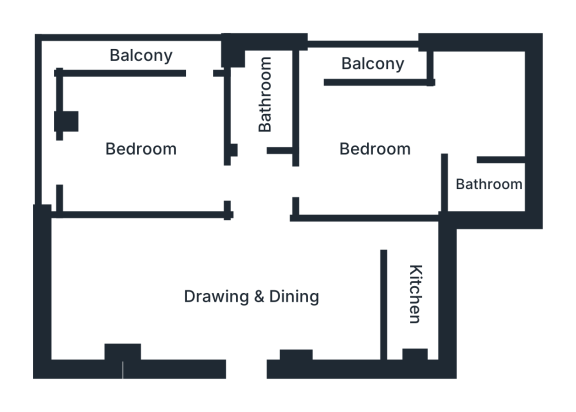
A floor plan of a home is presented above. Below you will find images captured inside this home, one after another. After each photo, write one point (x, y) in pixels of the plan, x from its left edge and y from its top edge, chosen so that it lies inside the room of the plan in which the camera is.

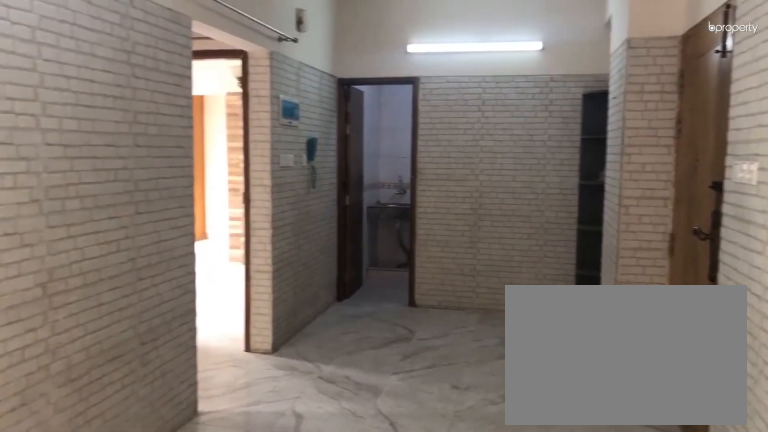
(252, 298)
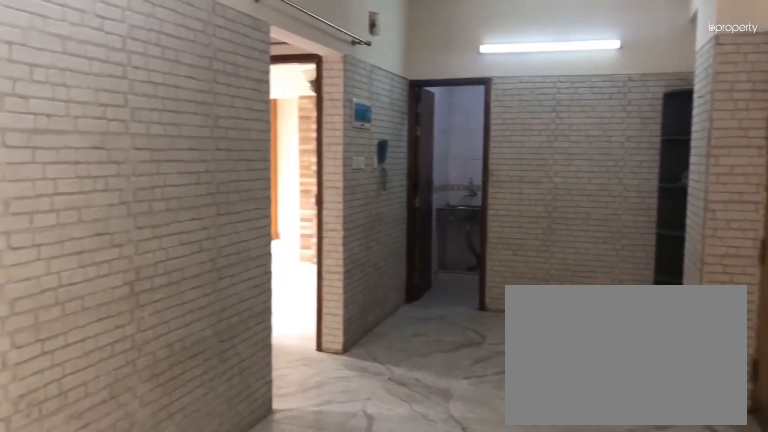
(252, 298)
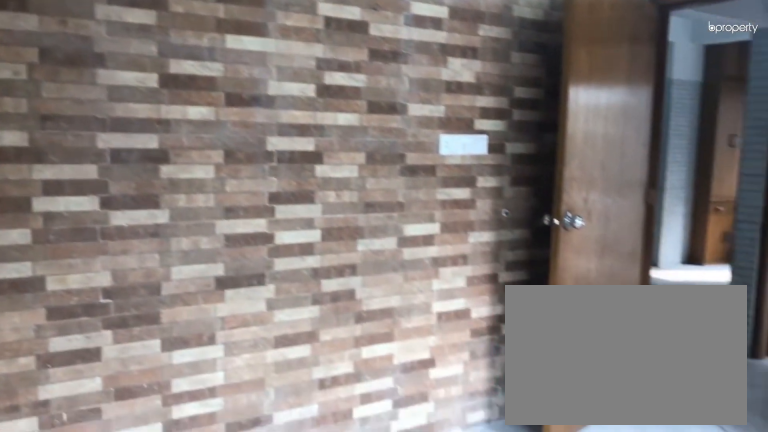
(373, 147)
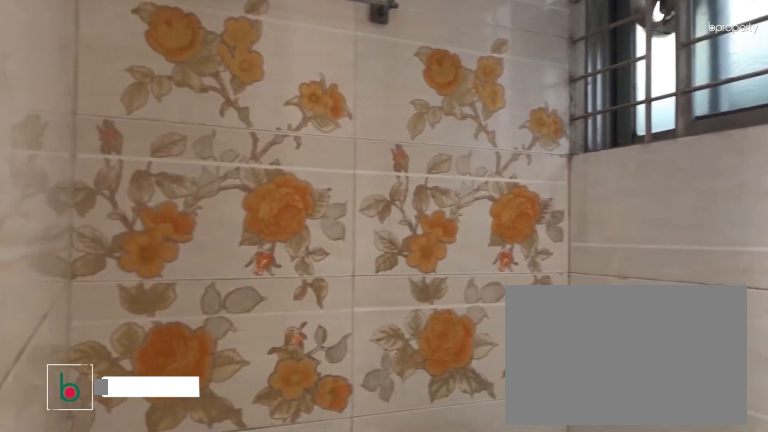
(489, 181)
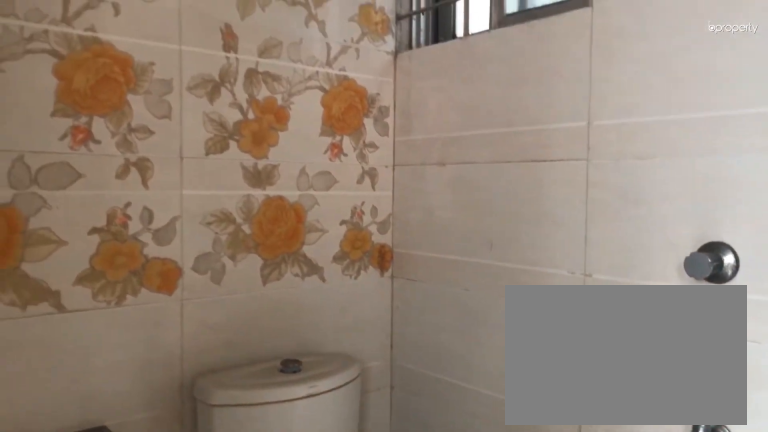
(489, 181)
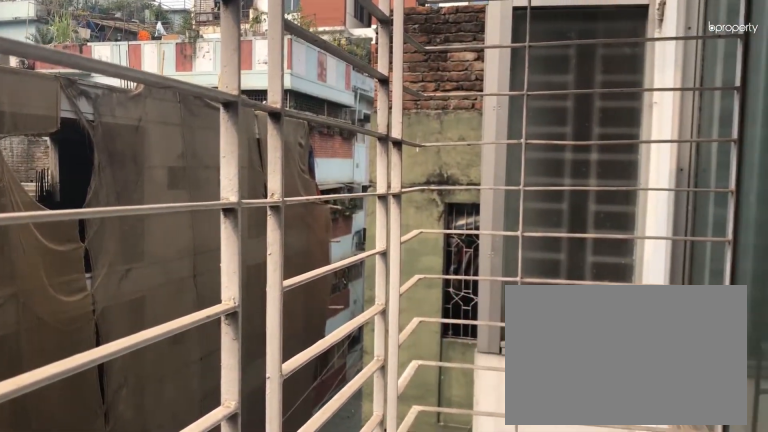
(371, 62)
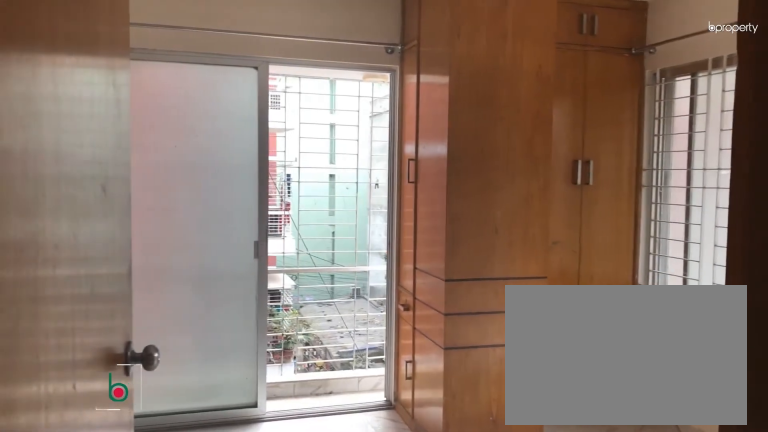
(140, 151)
